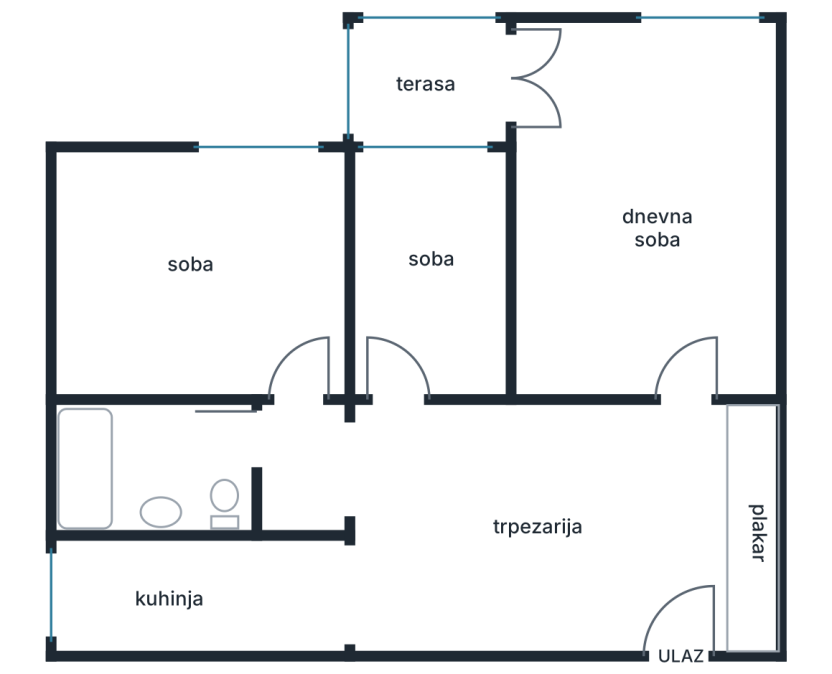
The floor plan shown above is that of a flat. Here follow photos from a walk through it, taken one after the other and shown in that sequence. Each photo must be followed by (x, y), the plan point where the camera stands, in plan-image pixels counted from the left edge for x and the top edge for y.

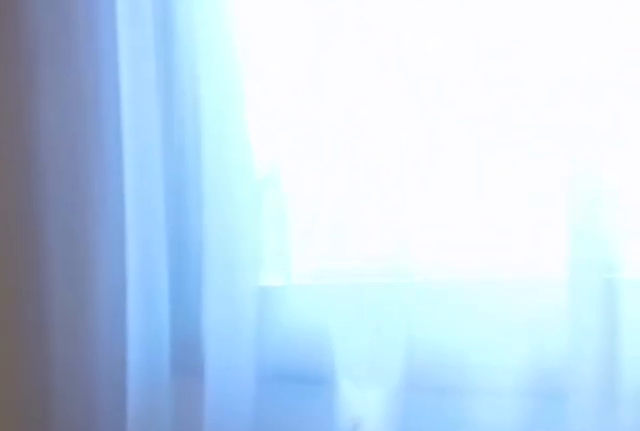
(679, 77)
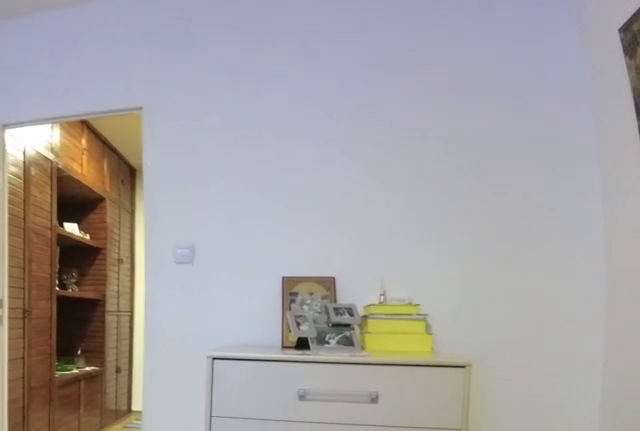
(590, 175)
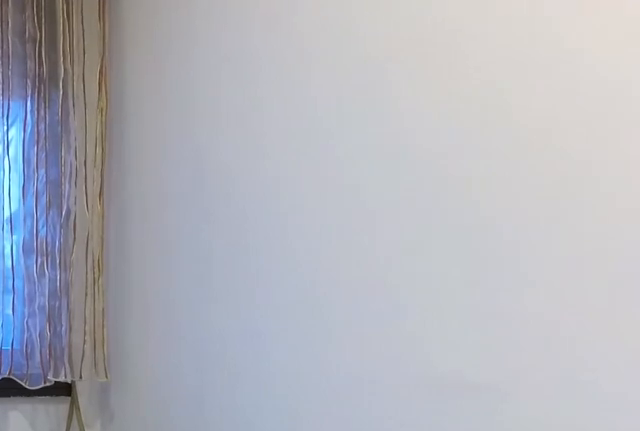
(418, 276)
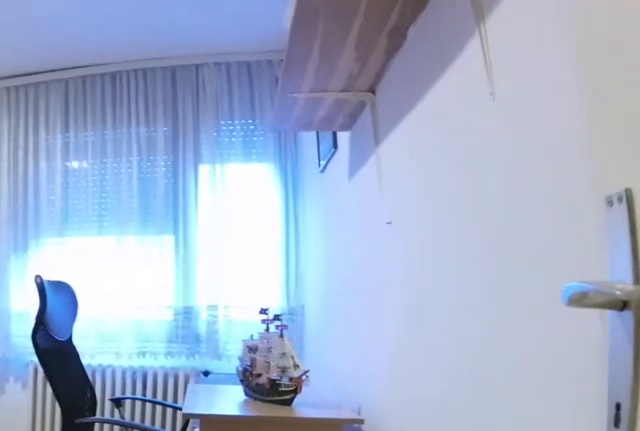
(307, 434)
